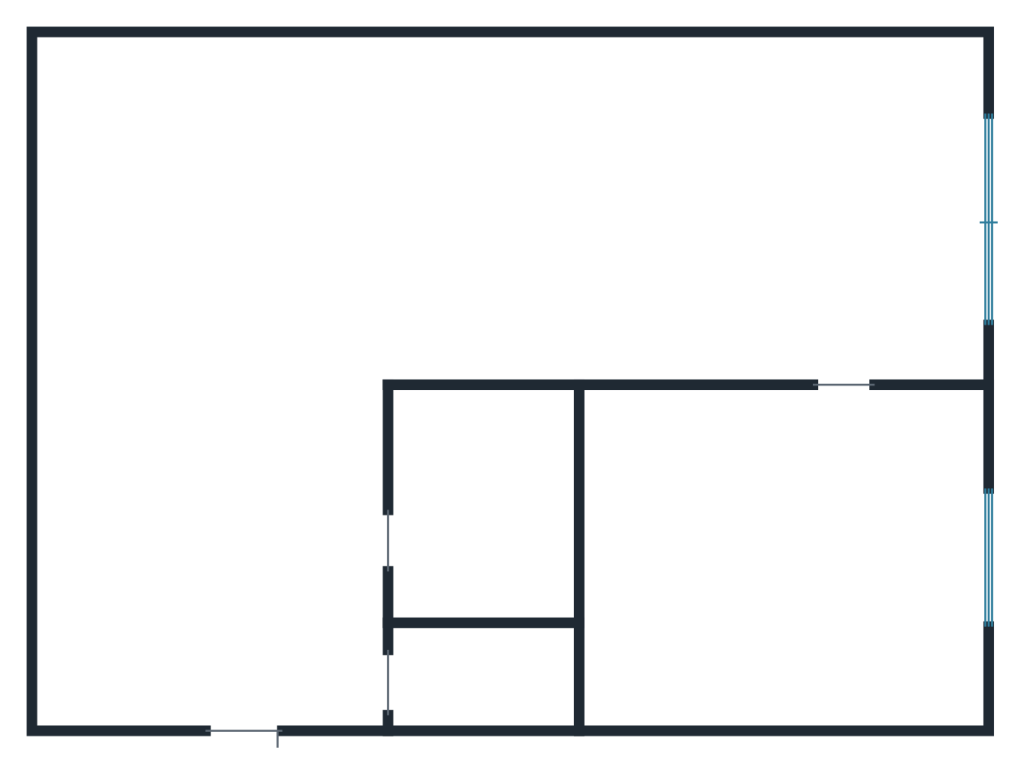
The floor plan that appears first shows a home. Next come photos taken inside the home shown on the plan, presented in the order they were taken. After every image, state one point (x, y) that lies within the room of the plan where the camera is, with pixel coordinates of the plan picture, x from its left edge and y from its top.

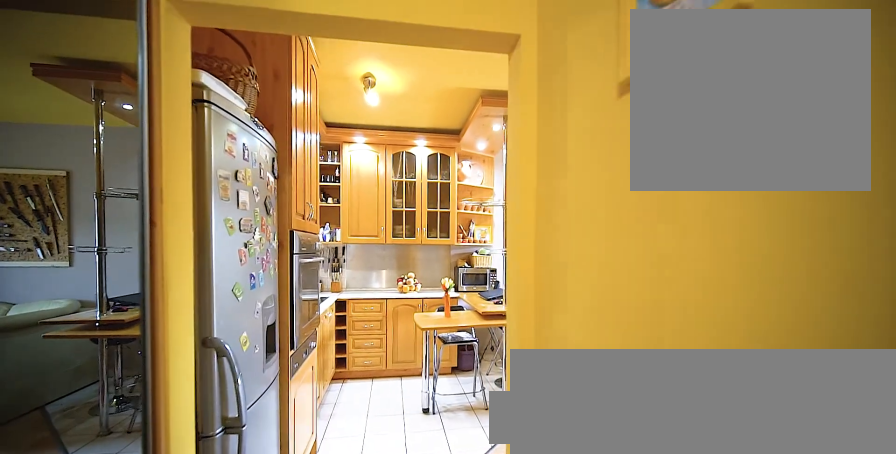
(218, 538)
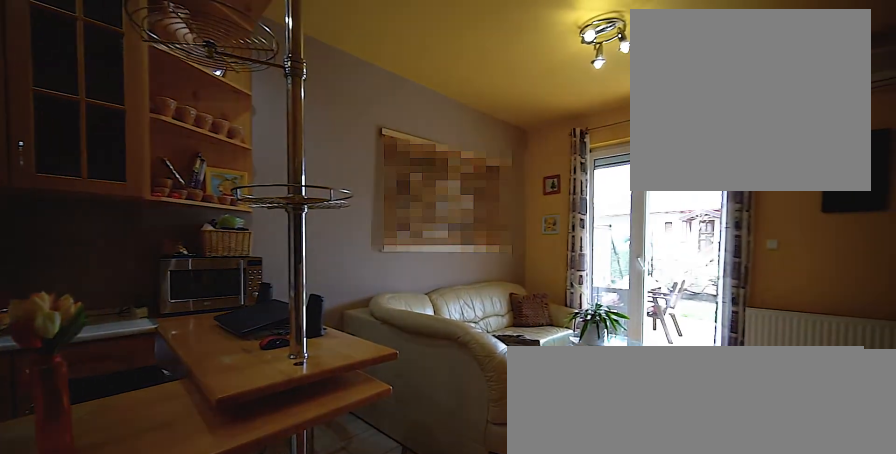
(454, 229)
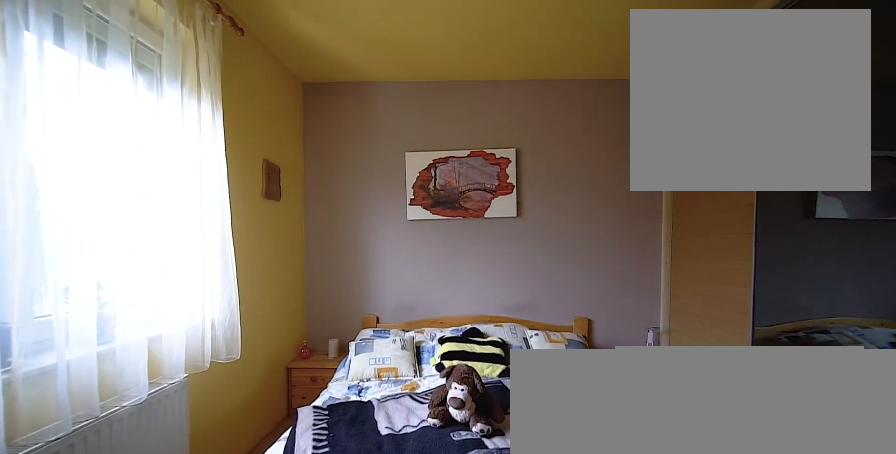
(778, 560)
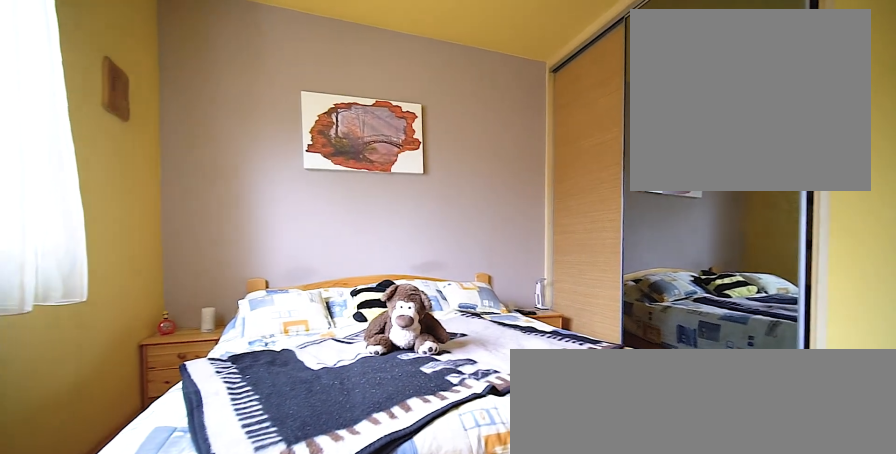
(778, 560)
